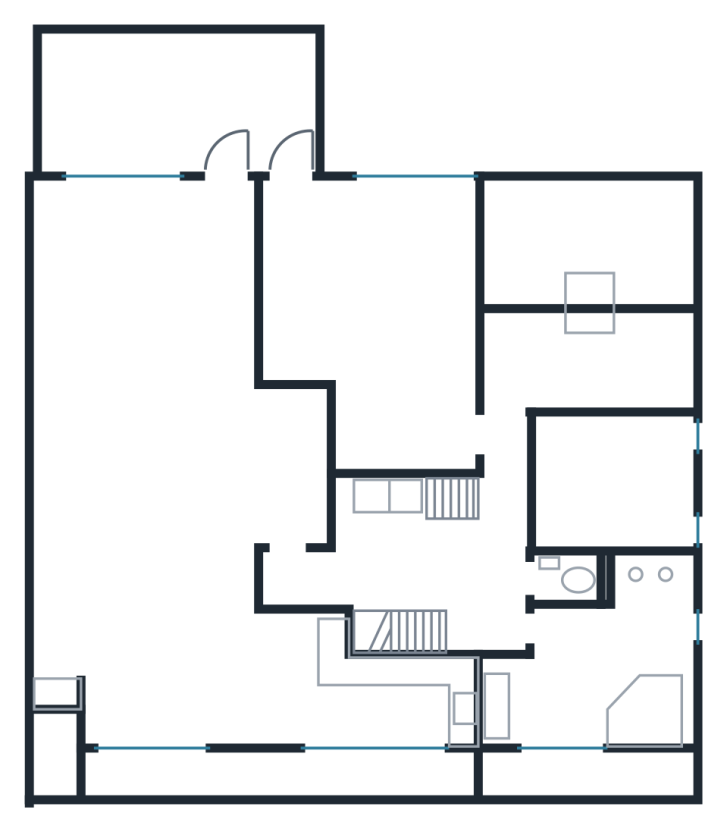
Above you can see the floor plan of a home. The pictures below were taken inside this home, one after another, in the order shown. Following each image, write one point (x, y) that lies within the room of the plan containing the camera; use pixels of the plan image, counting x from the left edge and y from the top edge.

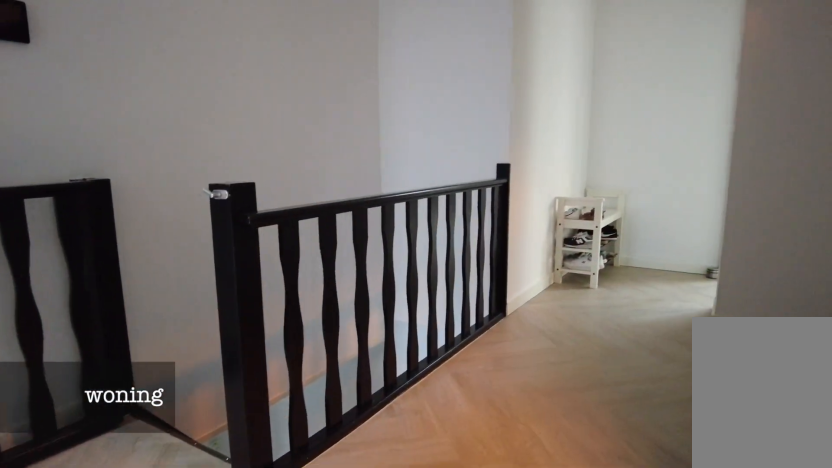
(430, 555)
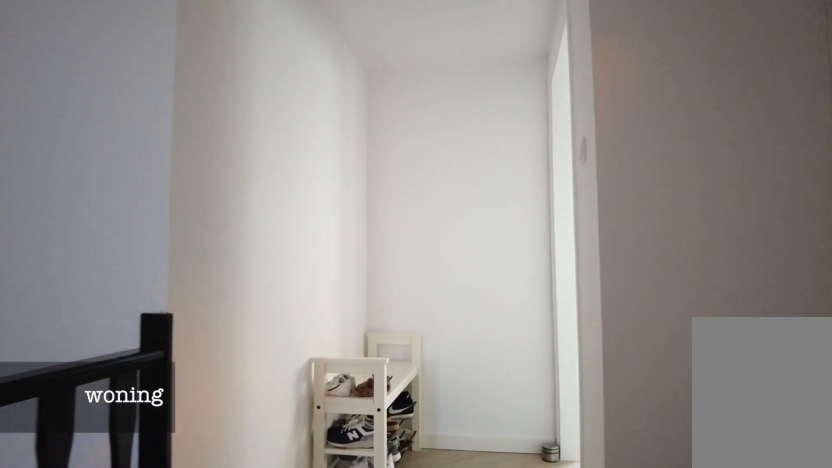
(430, 555)
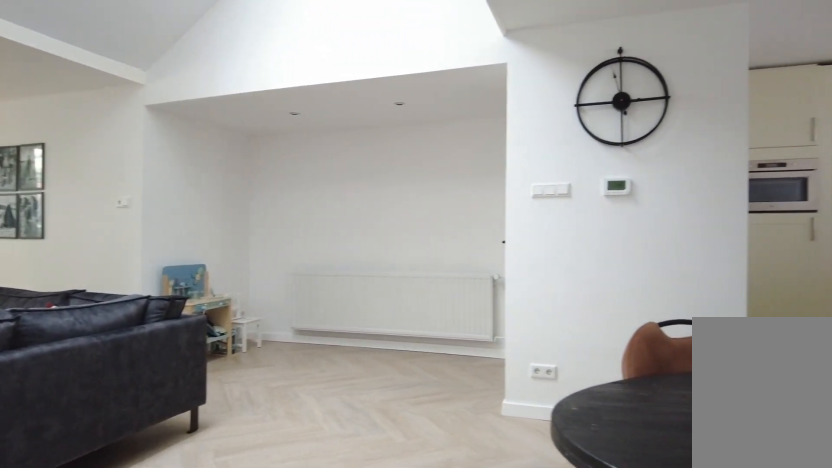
(179, 487)
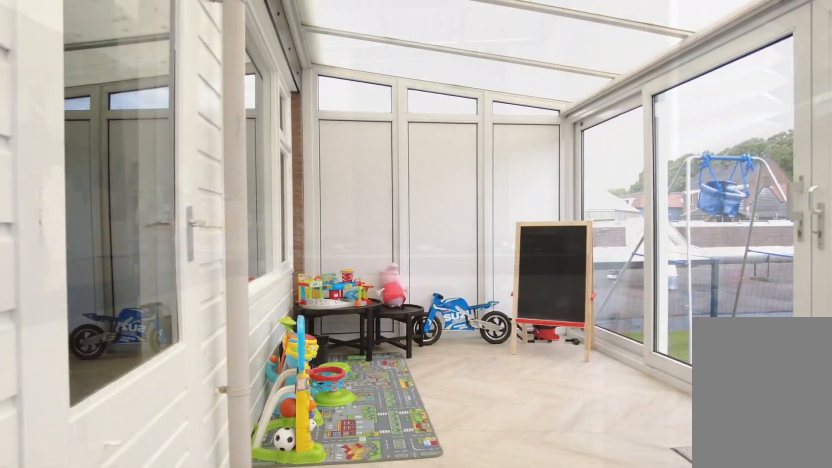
(179, 101)
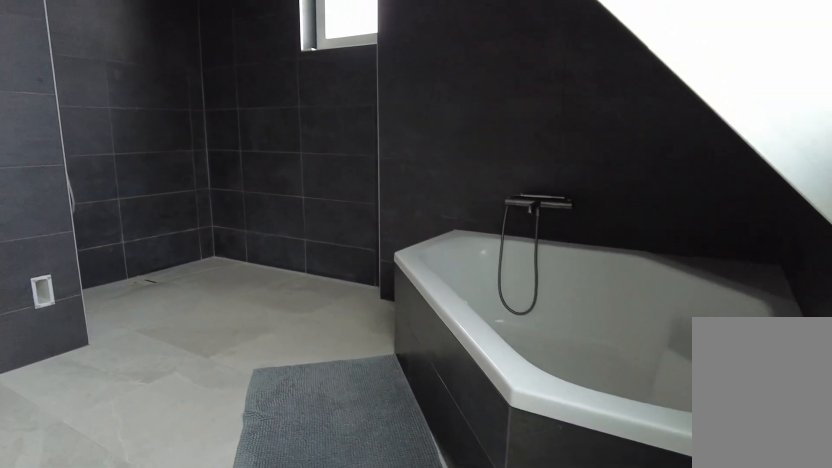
(598, 657)
